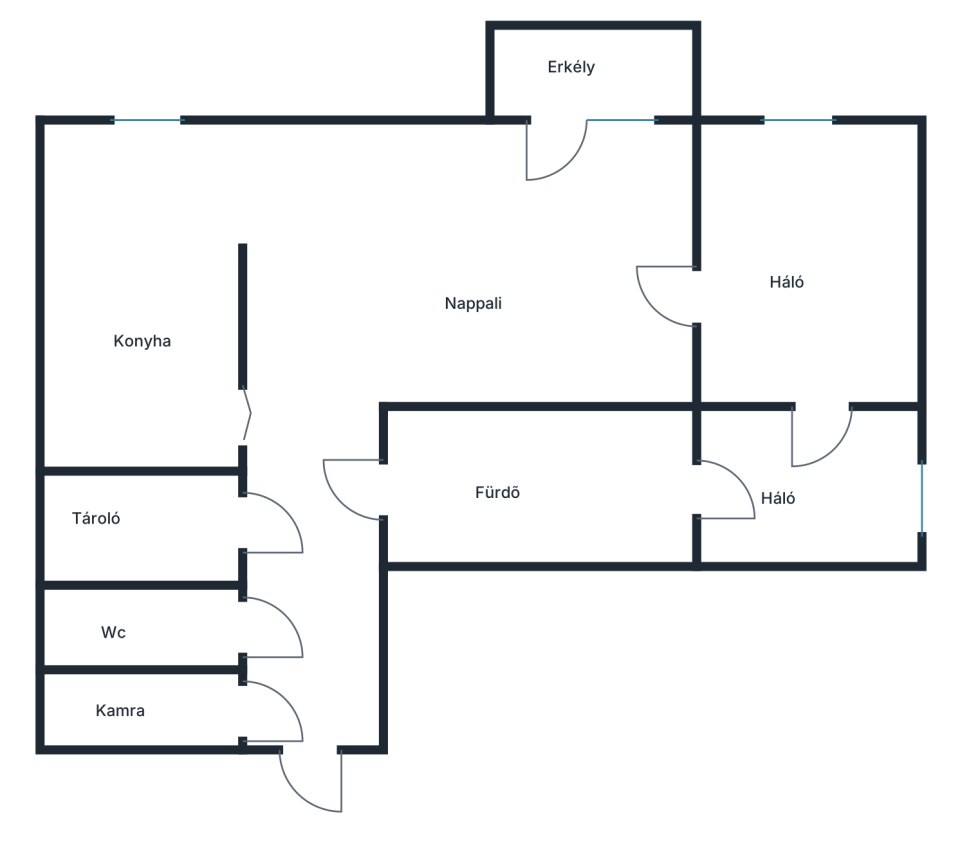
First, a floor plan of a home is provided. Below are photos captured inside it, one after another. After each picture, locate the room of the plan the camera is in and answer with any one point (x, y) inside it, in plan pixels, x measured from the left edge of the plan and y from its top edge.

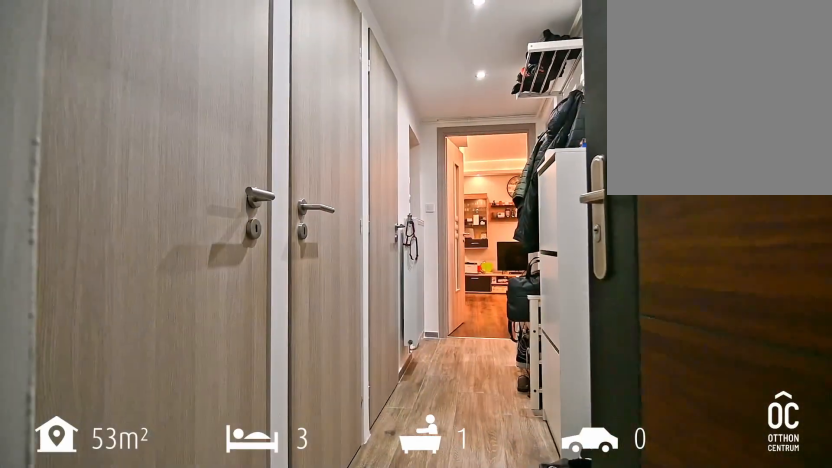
(312, 582)
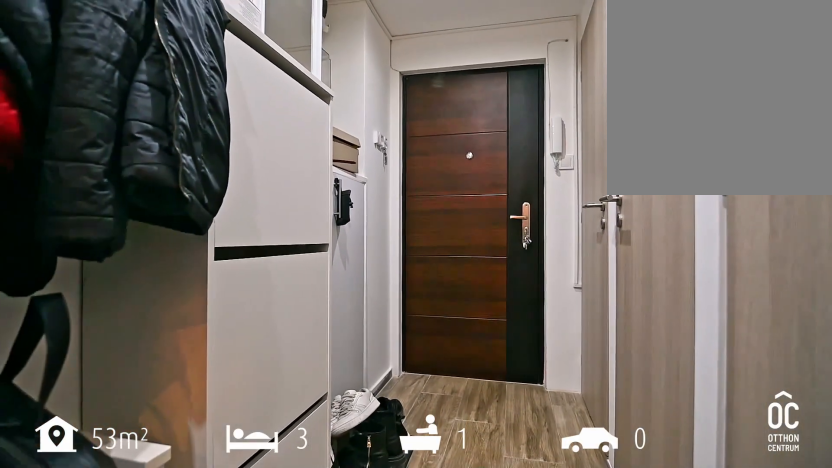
(311, 583)
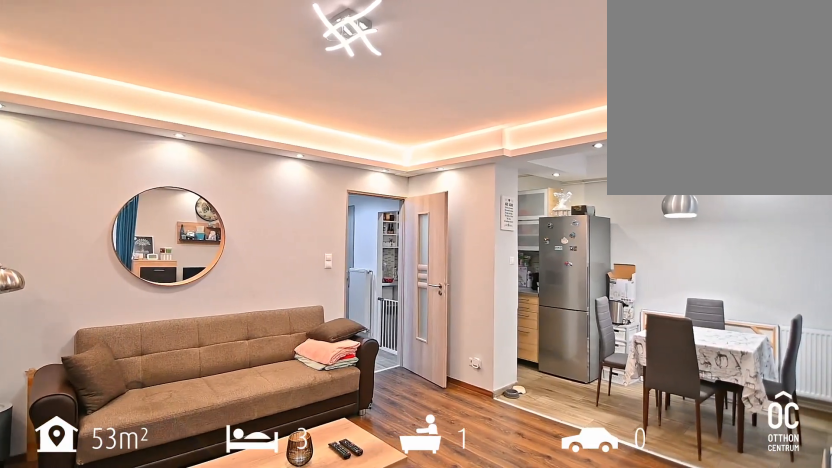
(464, 266)
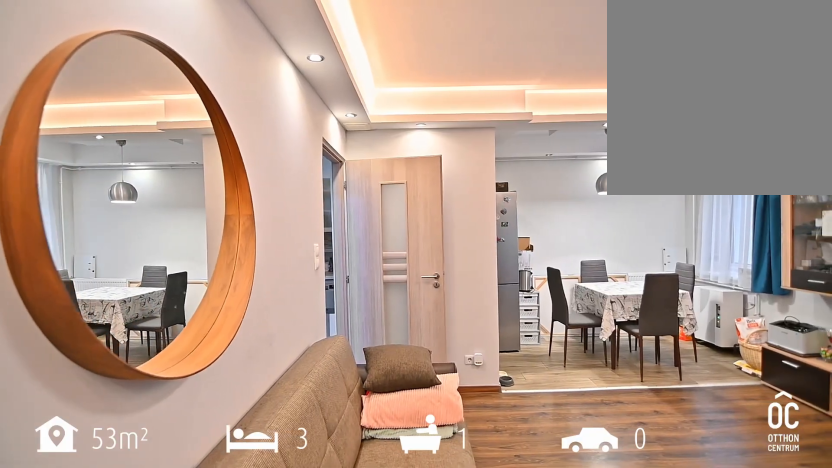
(464, 266)
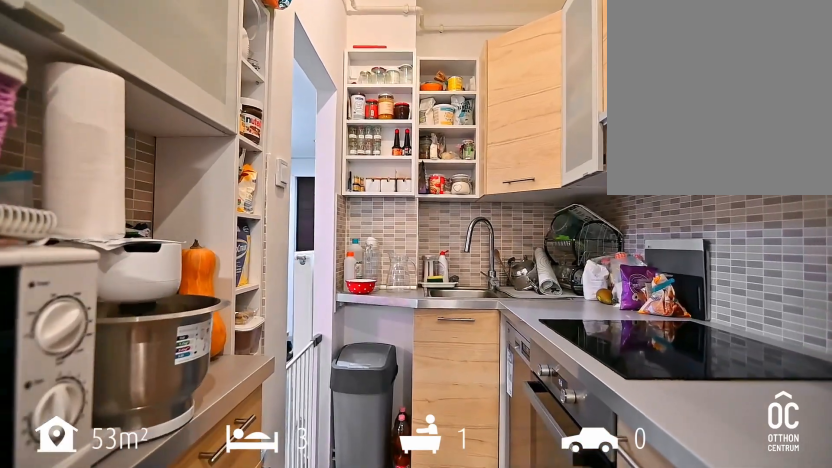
(140, 303)
